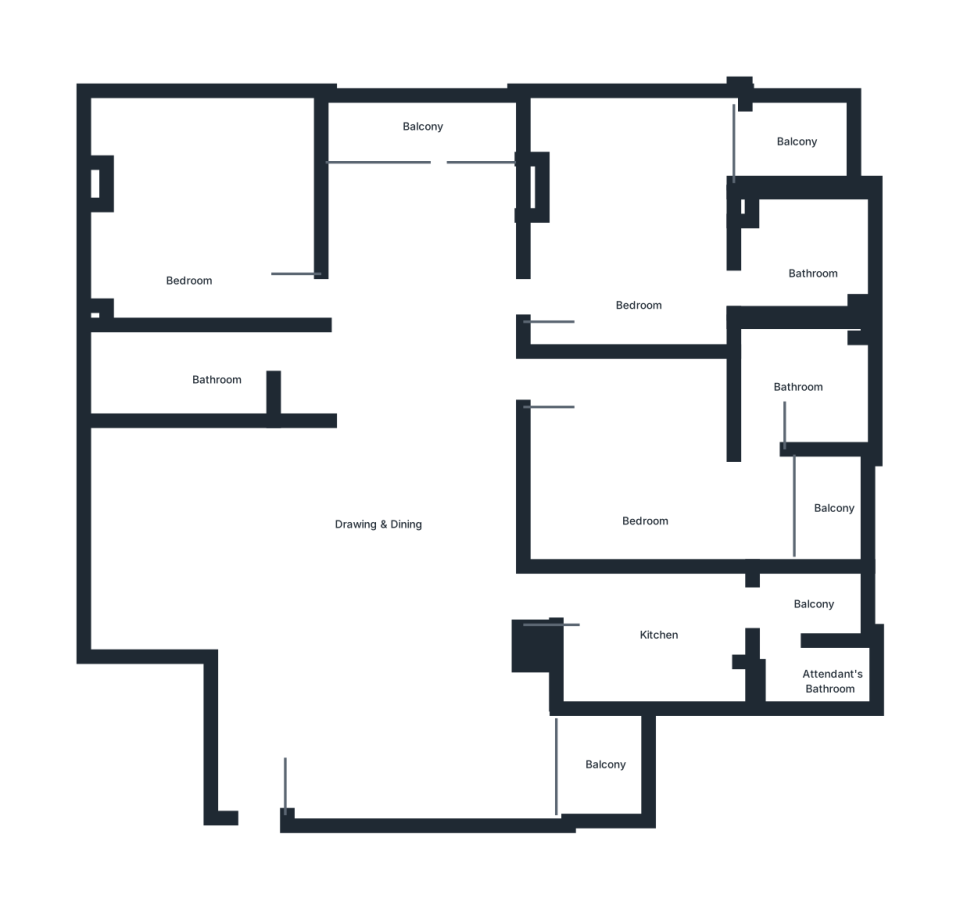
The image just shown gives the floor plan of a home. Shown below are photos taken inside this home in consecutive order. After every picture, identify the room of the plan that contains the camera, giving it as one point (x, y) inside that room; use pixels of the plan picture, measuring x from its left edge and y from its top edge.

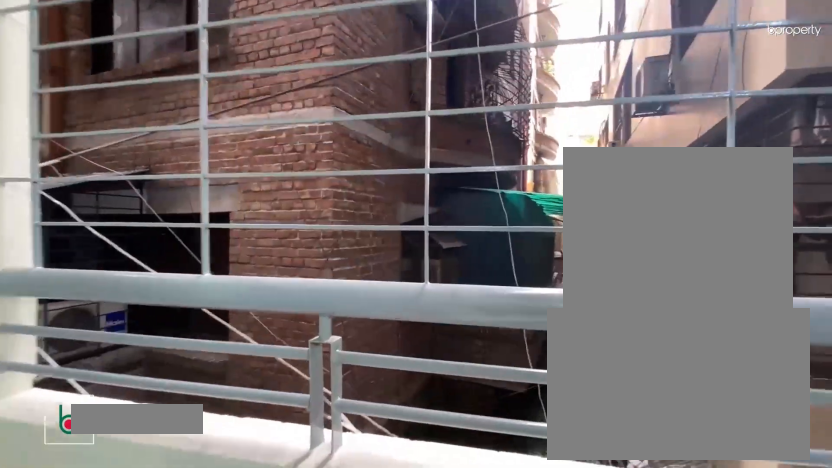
(417, 138)
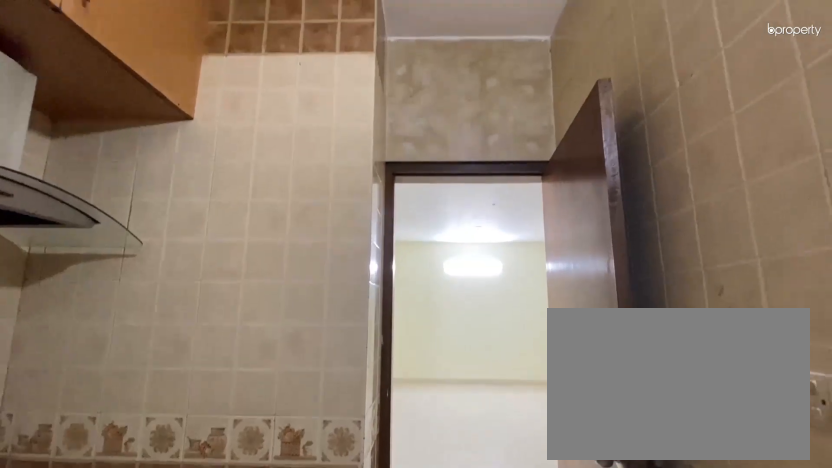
(673, 649)
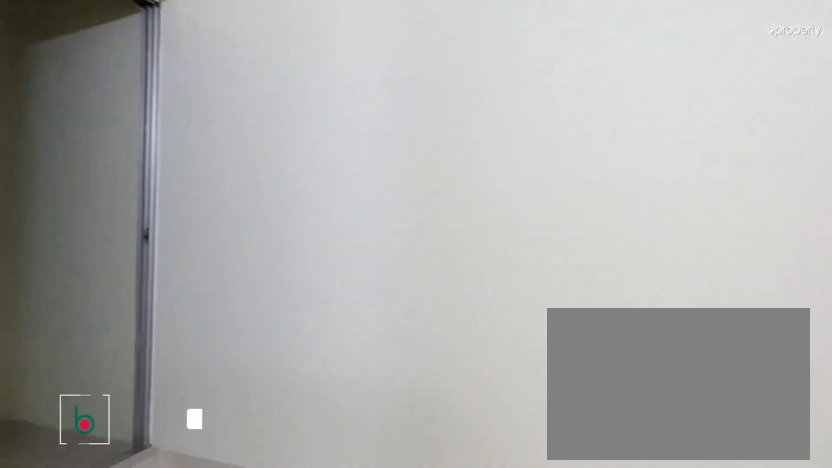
(649, 445)
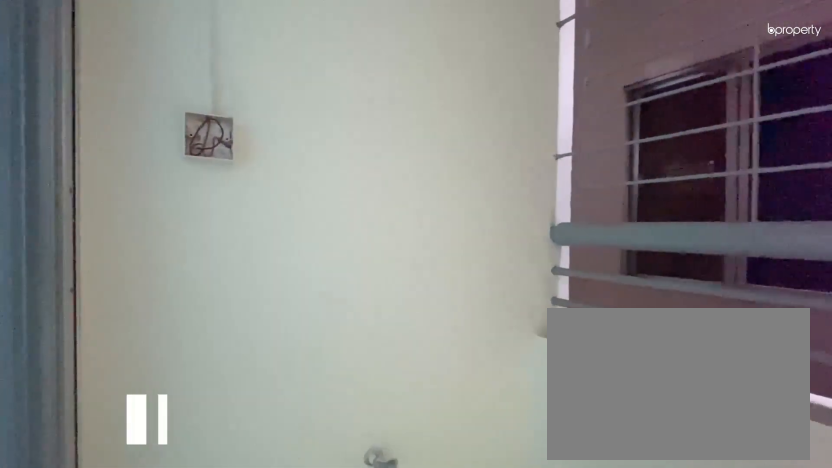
(844, 510)
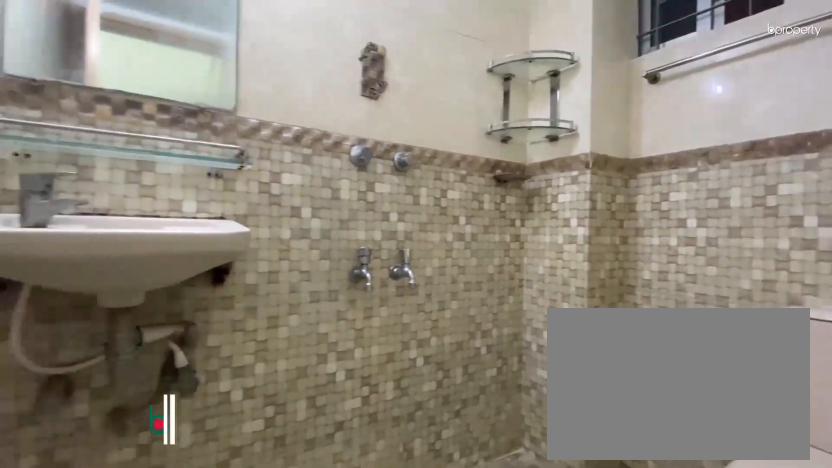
(800, 385)
